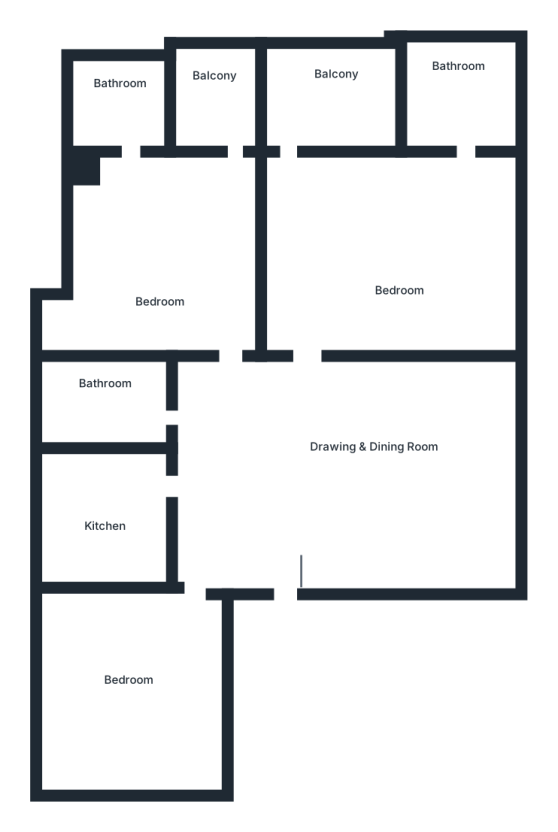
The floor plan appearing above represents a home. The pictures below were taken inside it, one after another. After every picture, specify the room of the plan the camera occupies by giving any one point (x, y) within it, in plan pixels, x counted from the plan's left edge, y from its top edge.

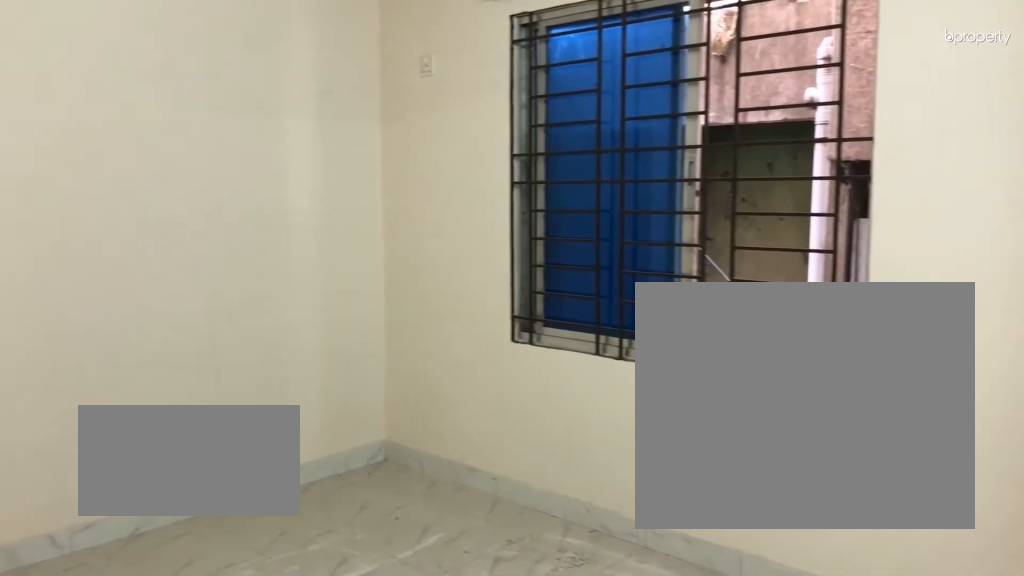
(138, 667)
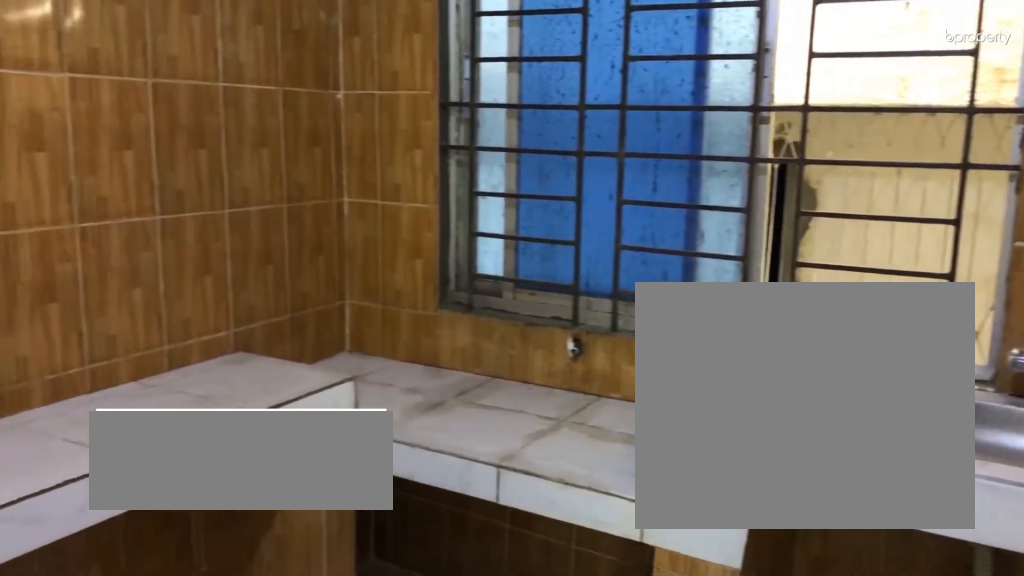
(101, 505)
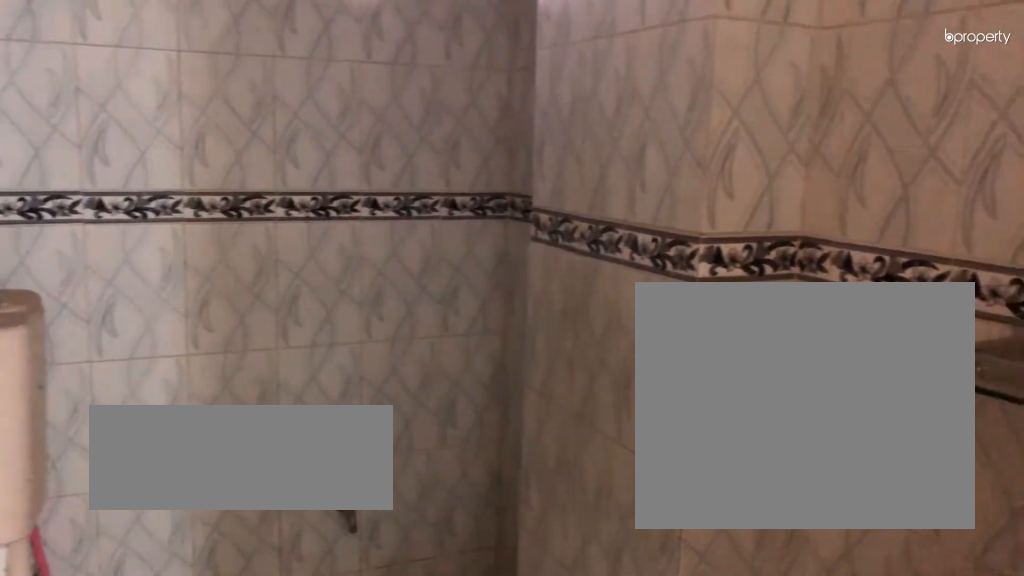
(106, 397)
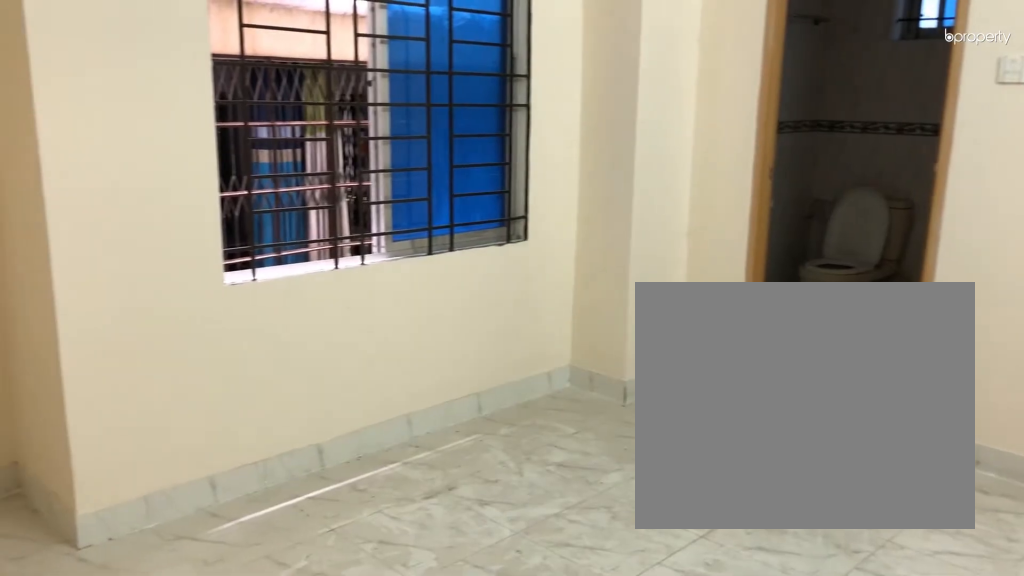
(156, 253)
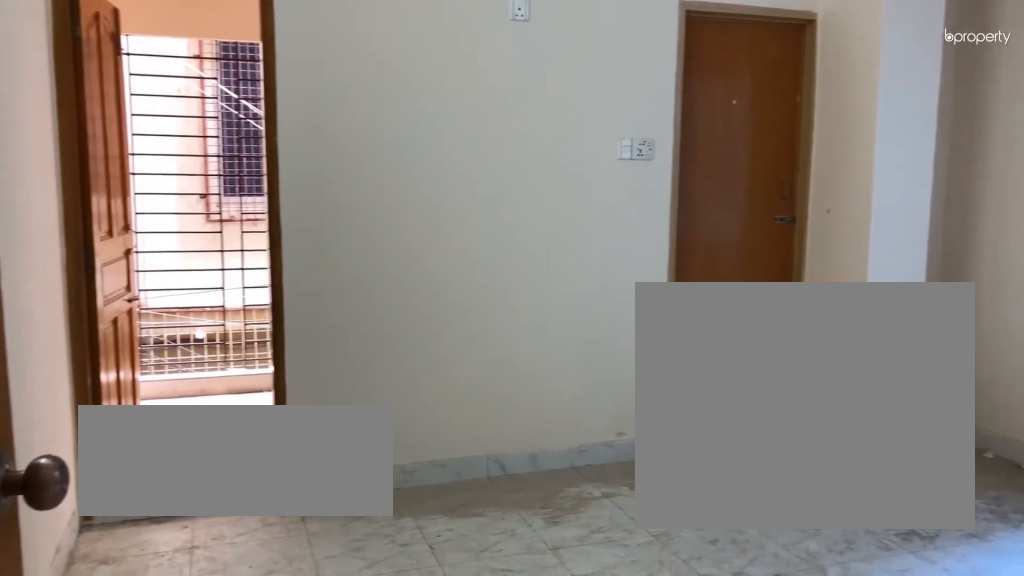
(404, 262)
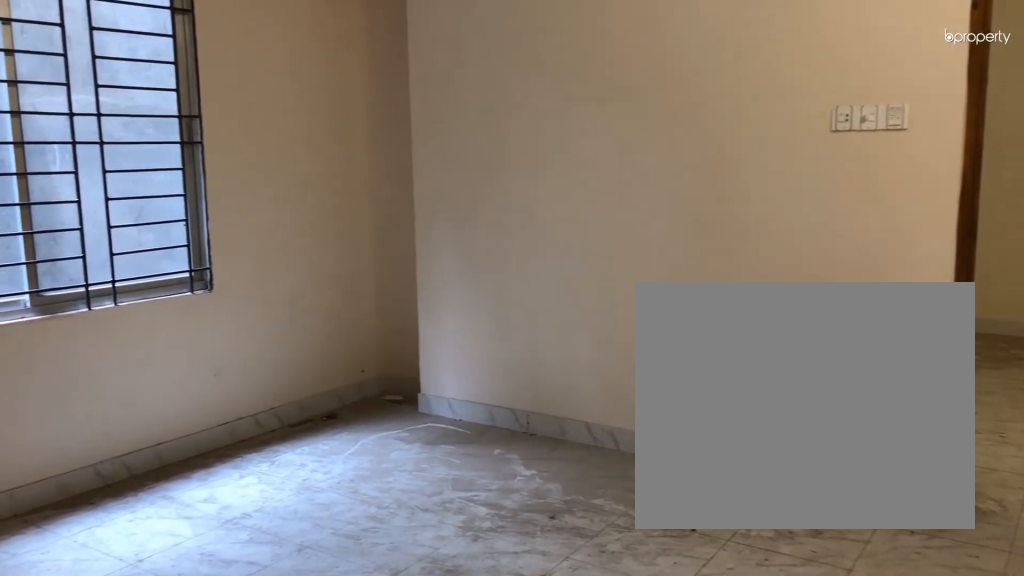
(404, 262)
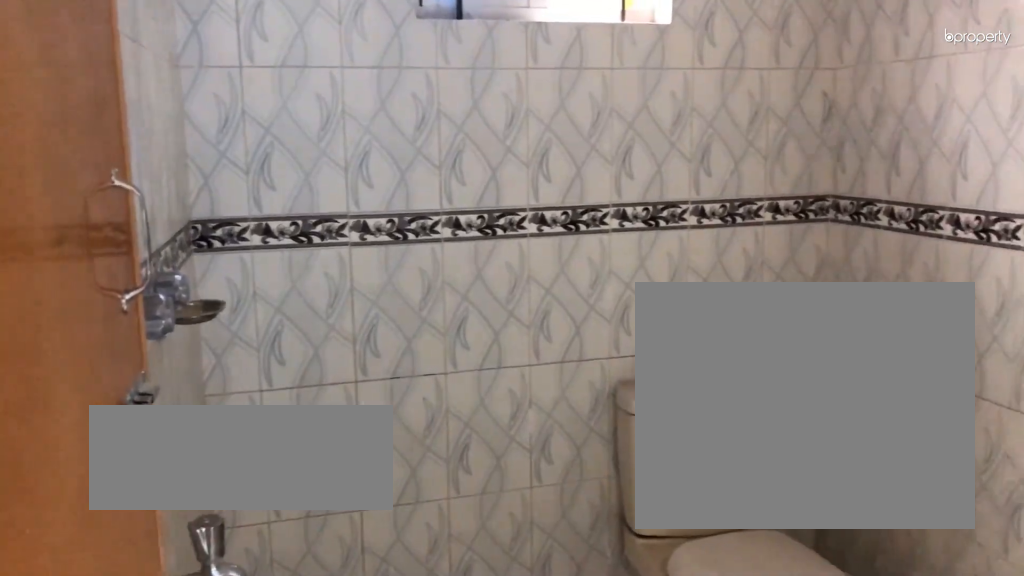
(467, 99)
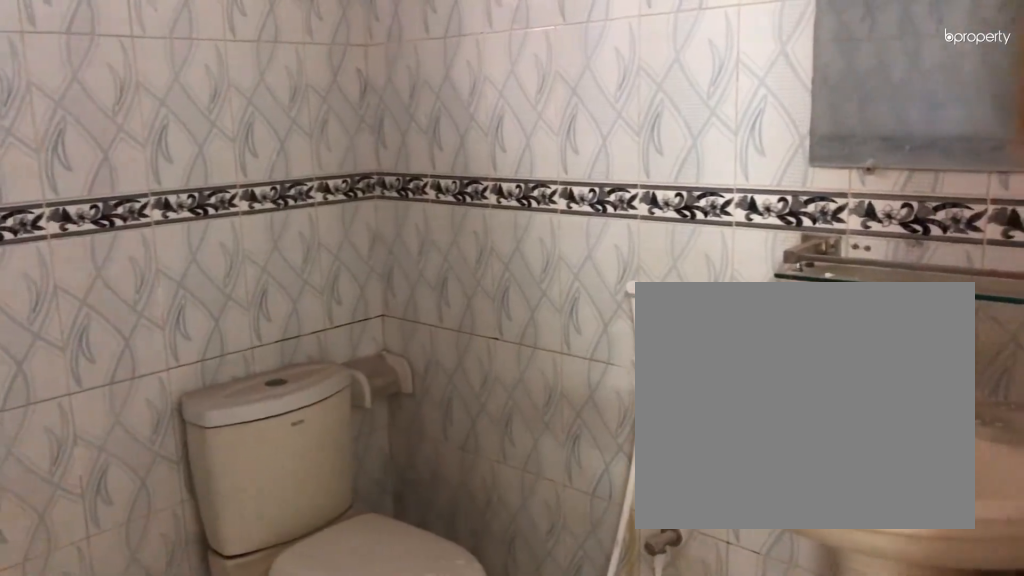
(467, 99)
